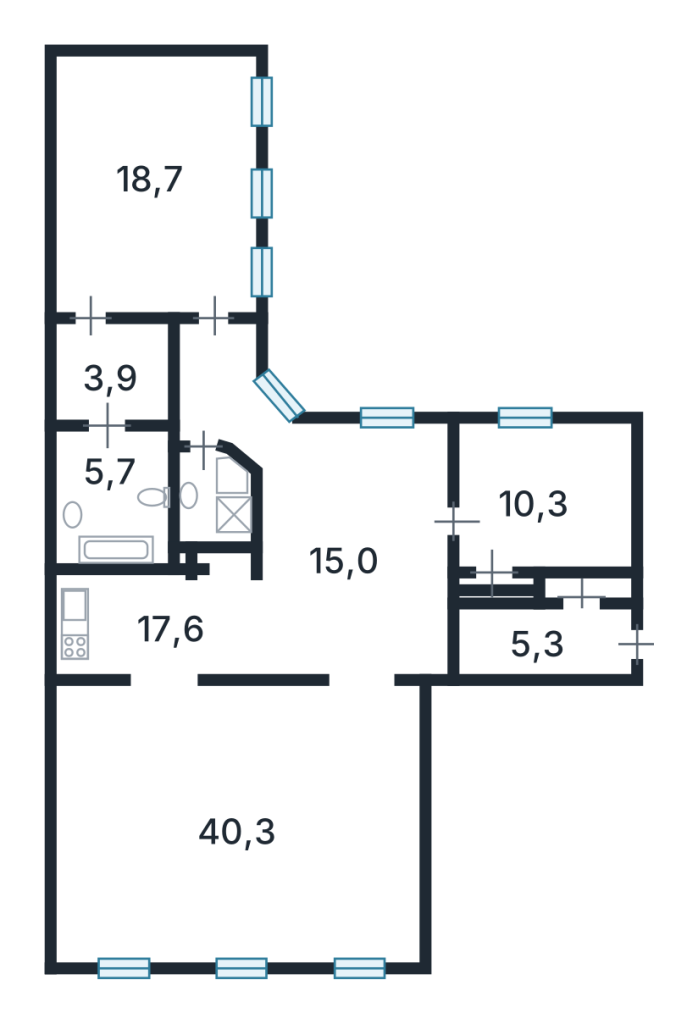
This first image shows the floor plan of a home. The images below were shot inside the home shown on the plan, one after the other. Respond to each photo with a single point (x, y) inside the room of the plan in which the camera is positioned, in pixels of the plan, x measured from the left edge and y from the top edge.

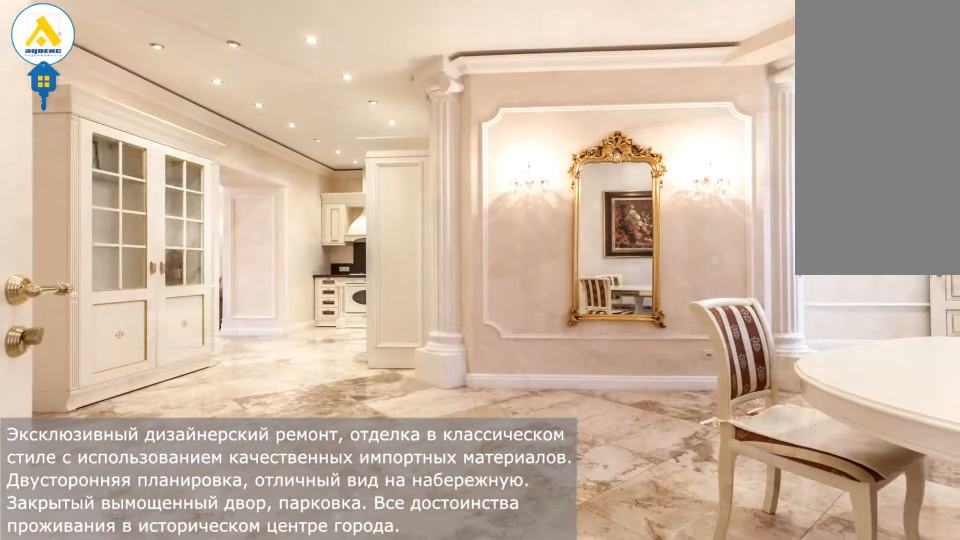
(341, 615)
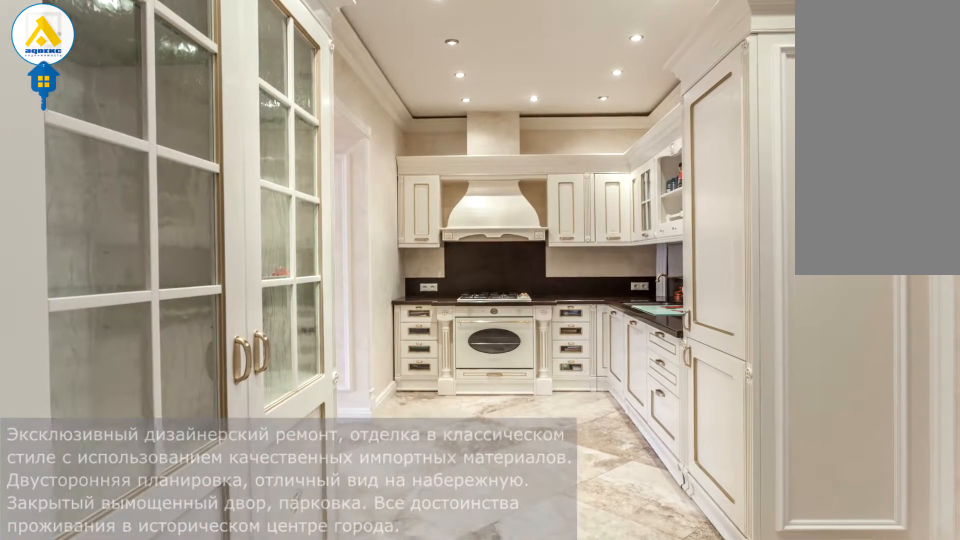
(171, 623)
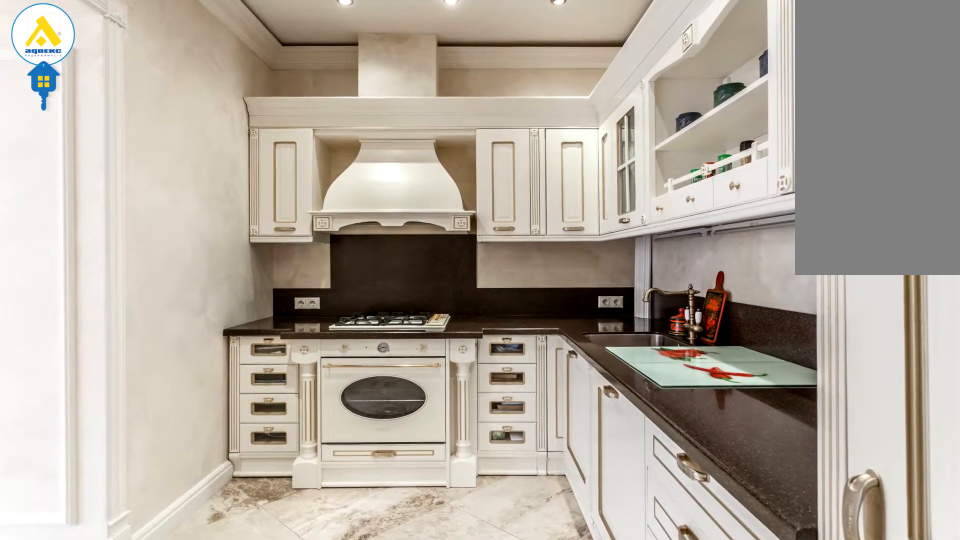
(171, 624)
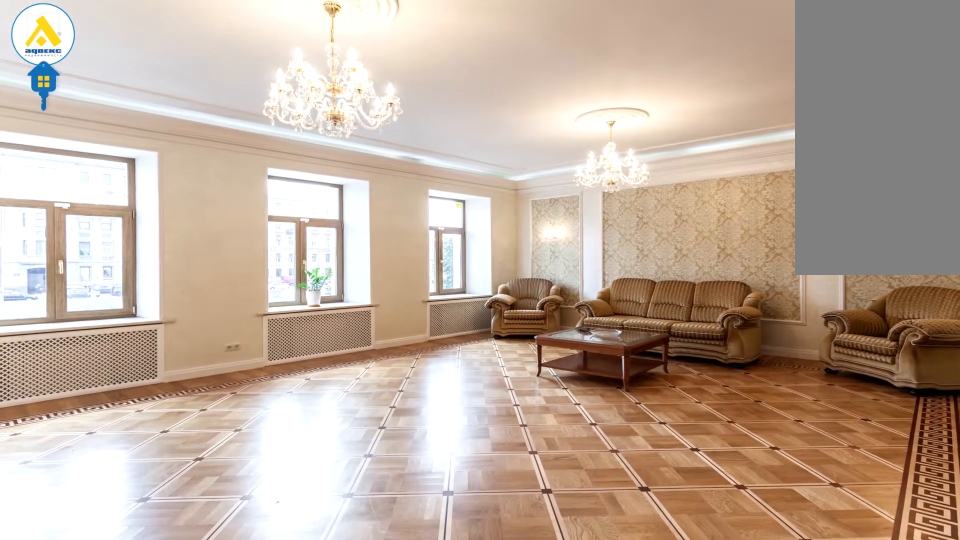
(235, 760)
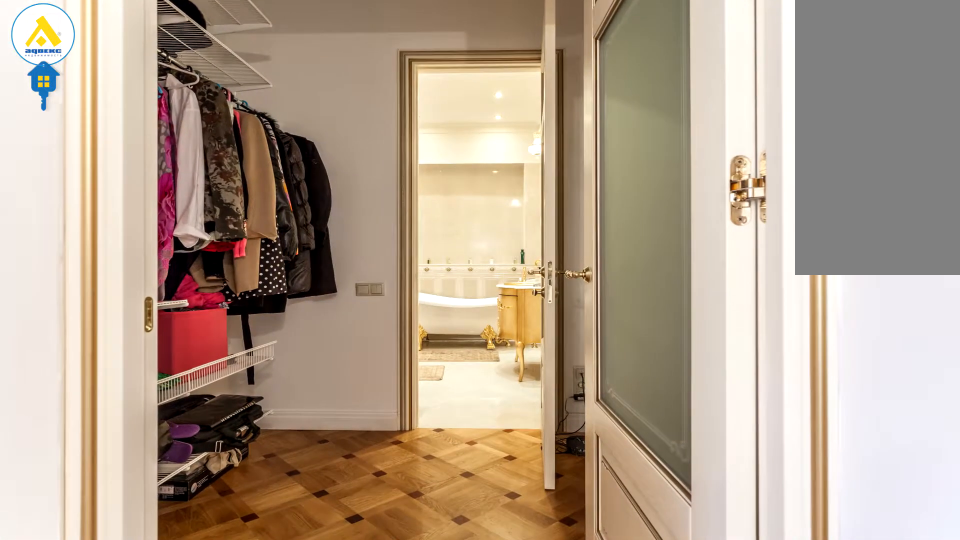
(116, 378)
